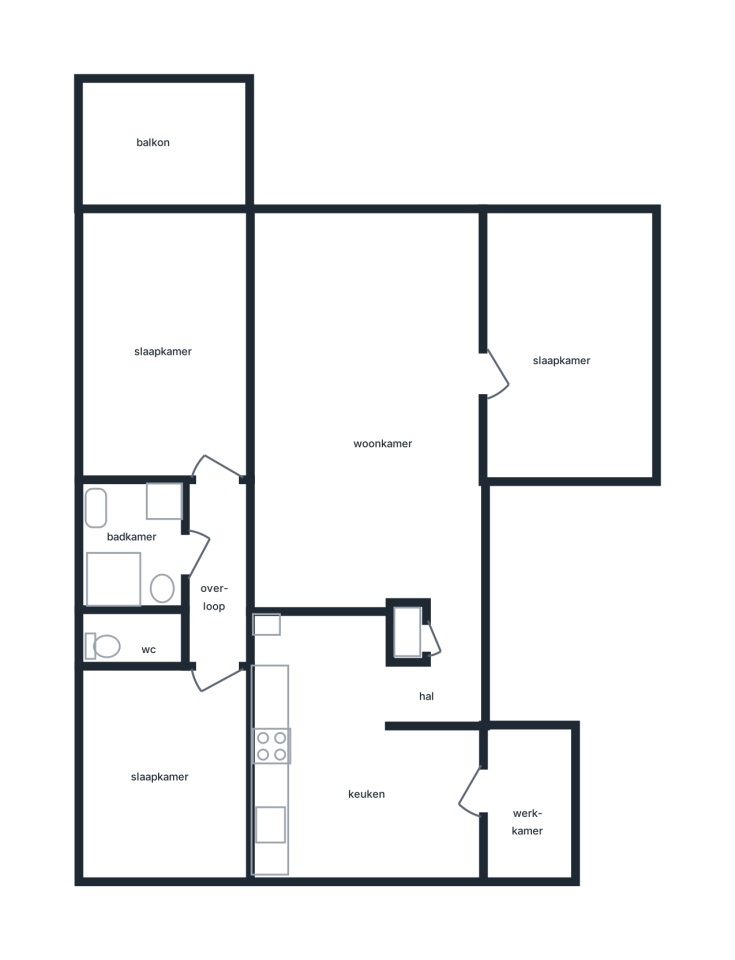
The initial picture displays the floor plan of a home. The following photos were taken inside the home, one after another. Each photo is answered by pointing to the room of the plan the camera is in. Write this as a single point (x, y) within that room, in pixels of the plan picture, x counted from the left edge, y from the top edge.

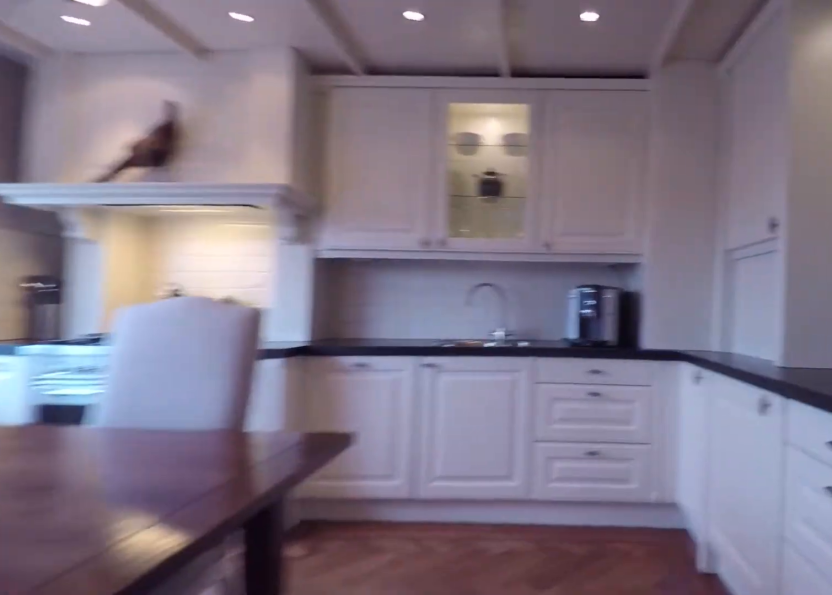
(366, 748)
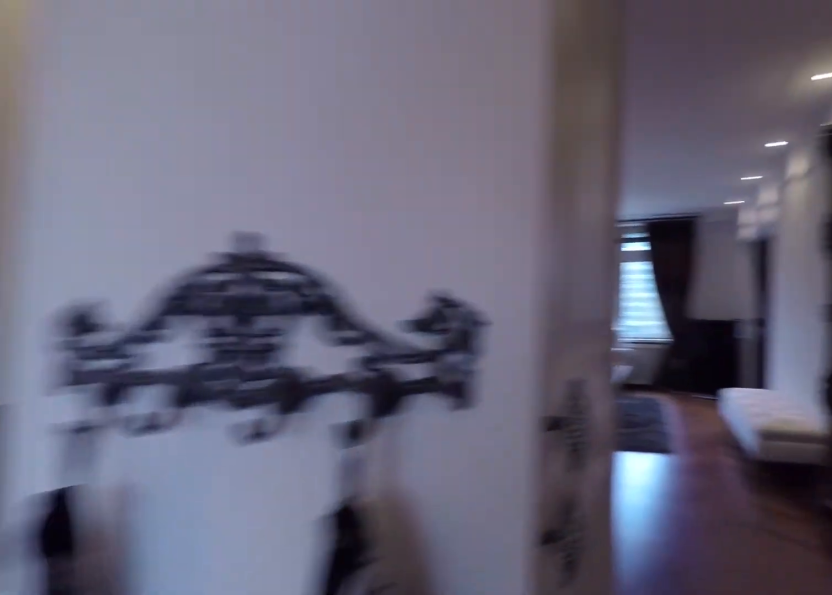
(366, 748)
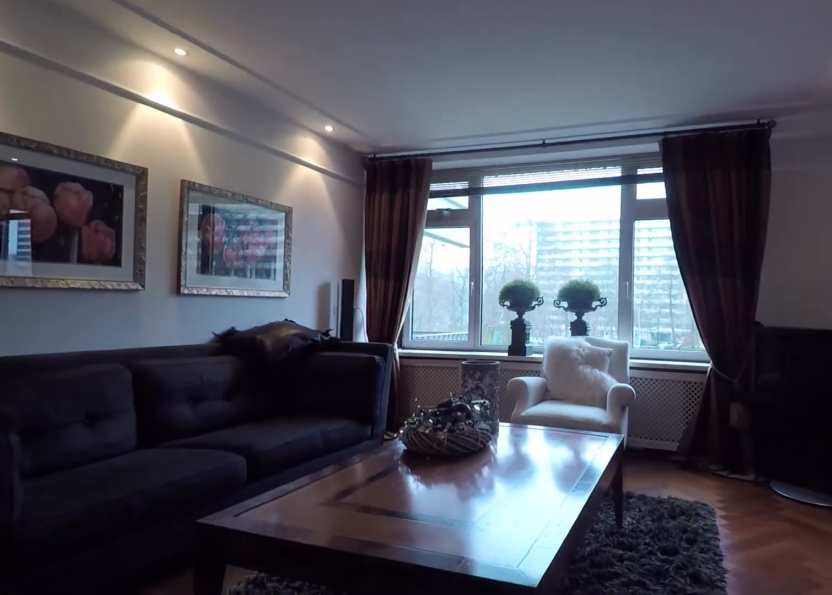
(366, 409)
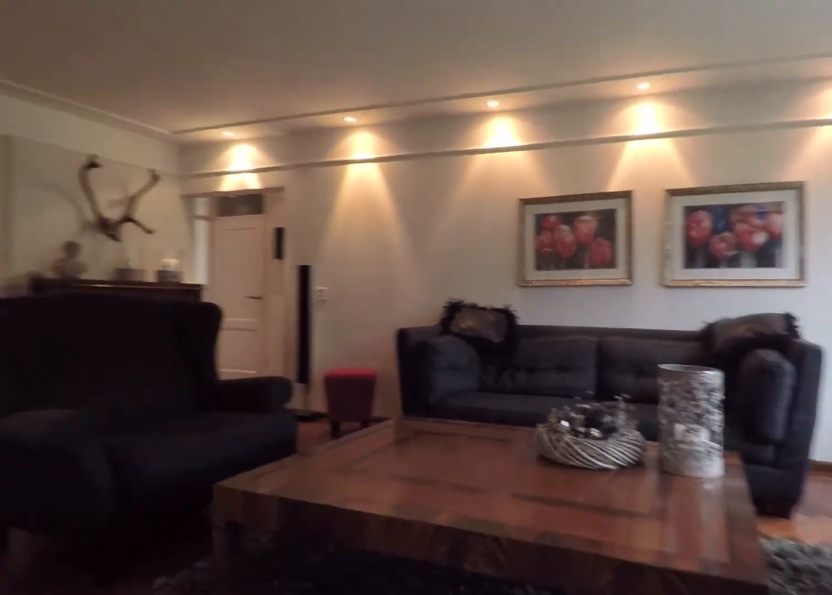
(366, 409)
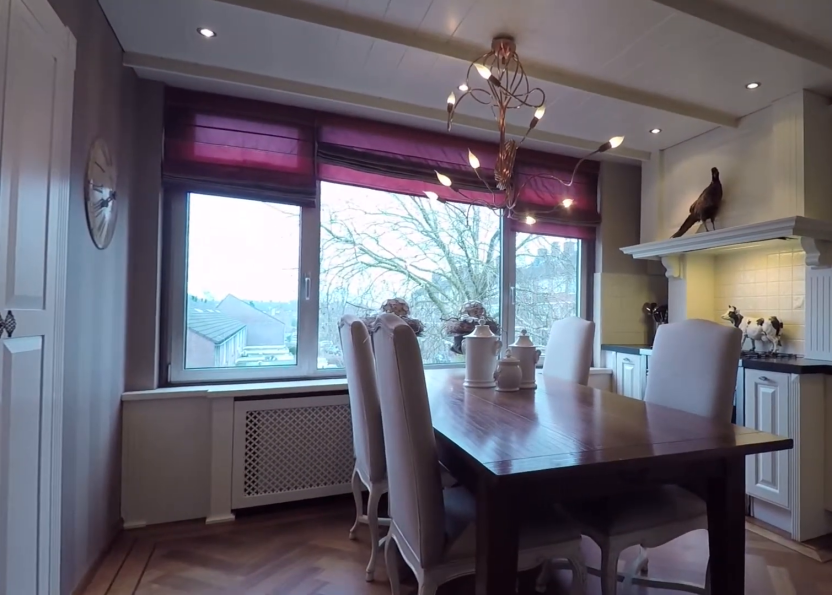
(366, 747)
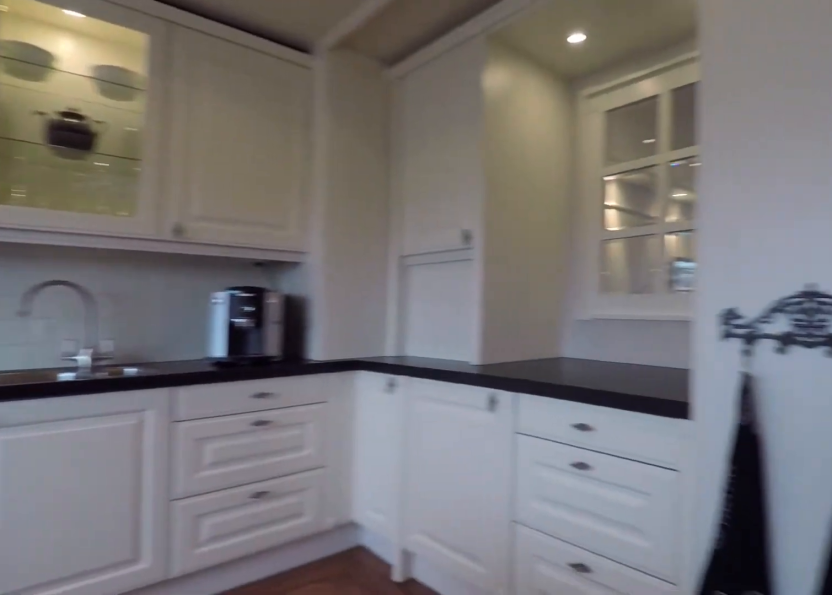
(366, 747)
